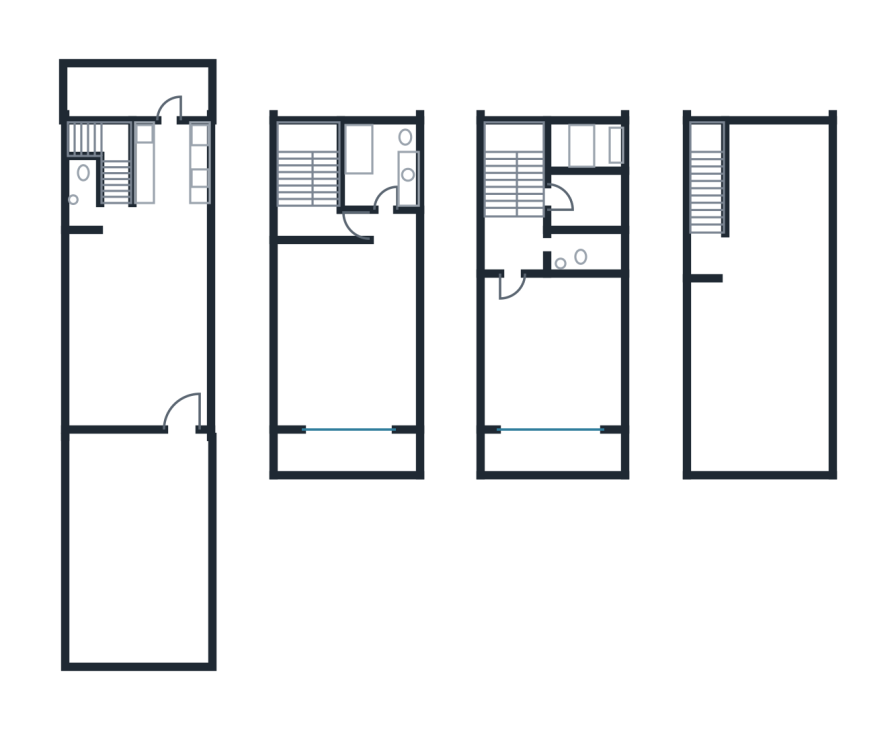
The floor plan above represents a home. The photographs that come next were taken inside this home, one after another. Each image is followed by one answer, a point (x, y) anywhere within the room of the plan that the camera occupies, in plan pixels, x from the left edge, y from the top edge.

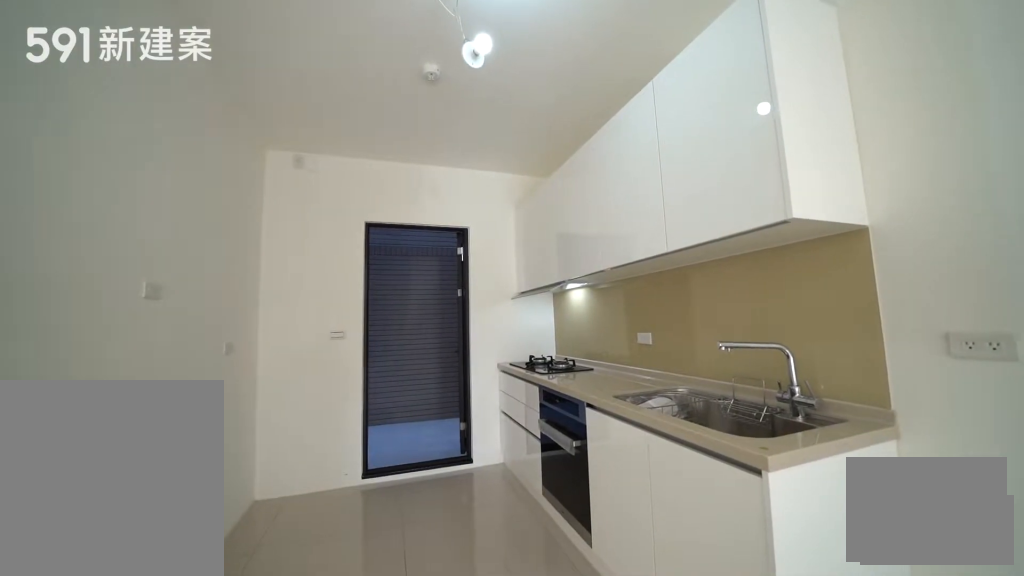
(169, 167)
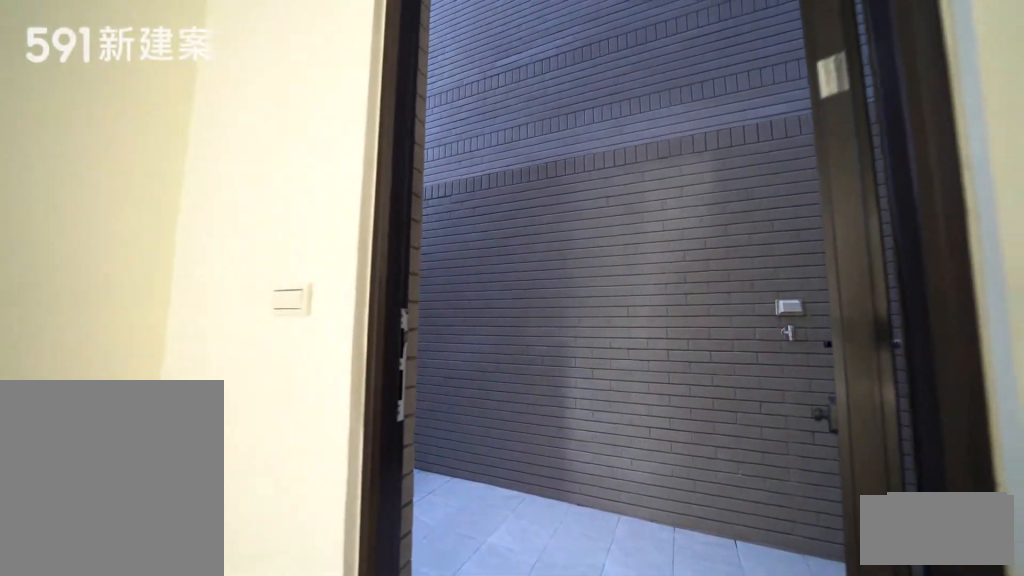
(134, 90)
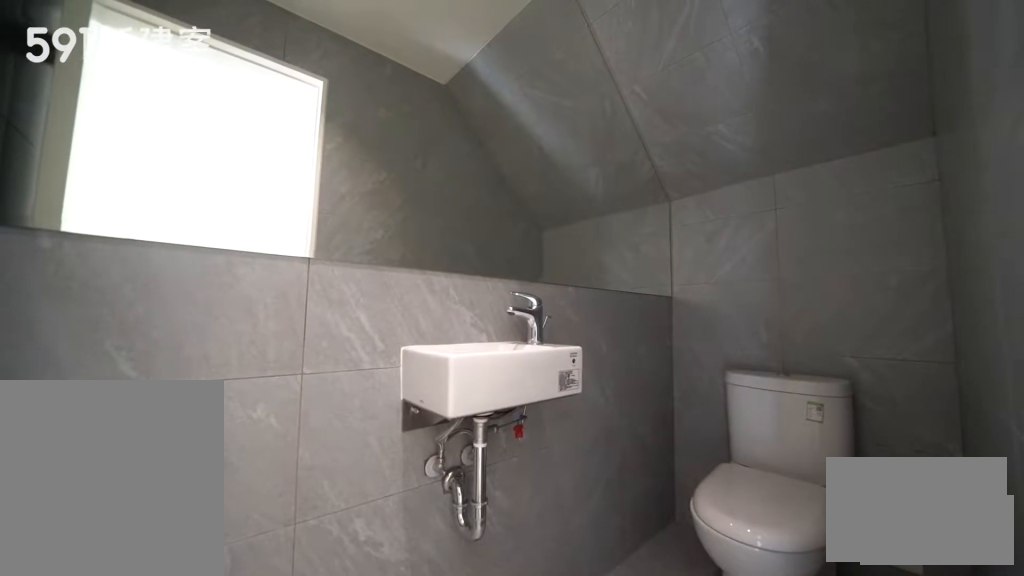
(82, 193)
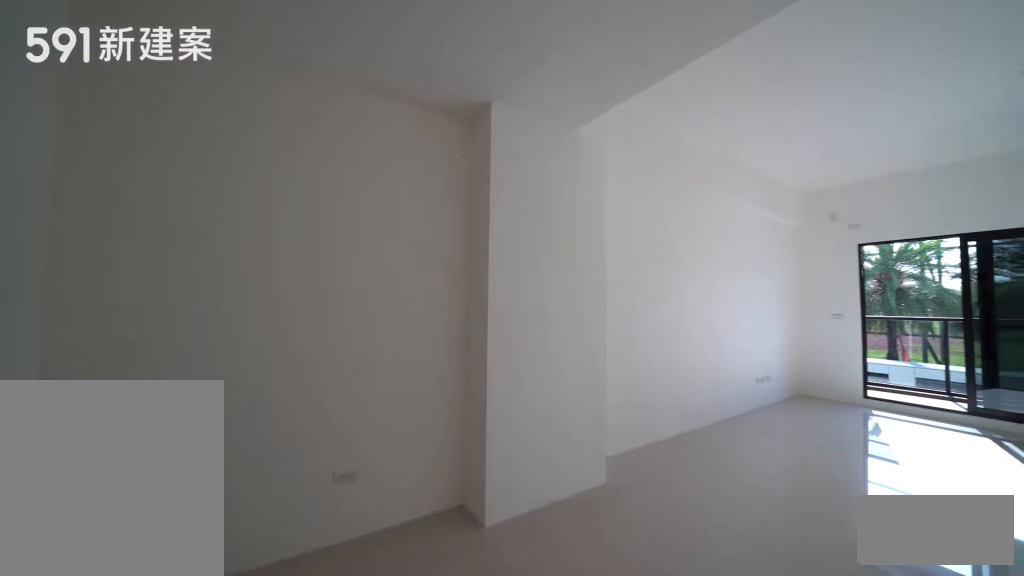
(347, 330)
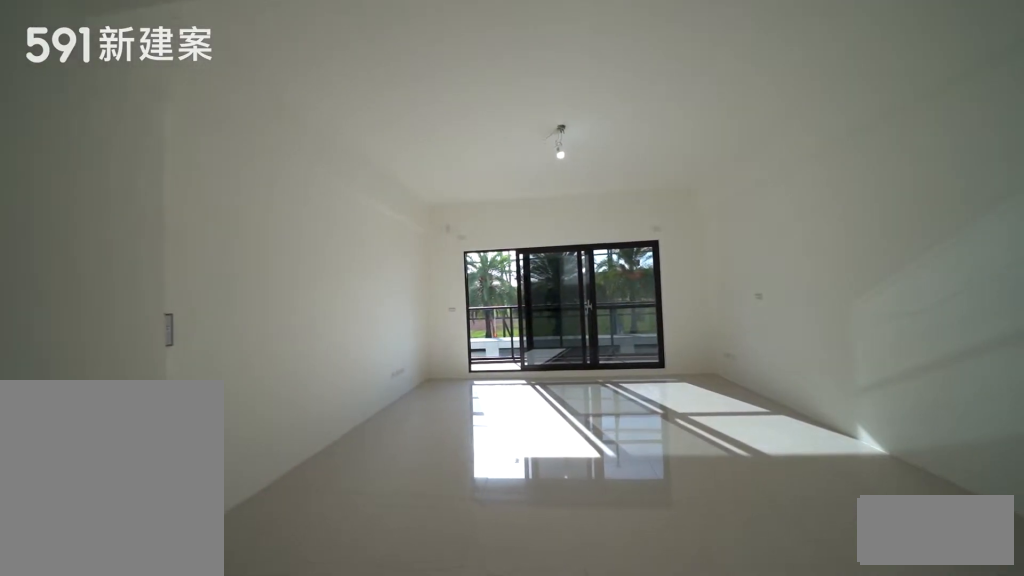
(347, 330)
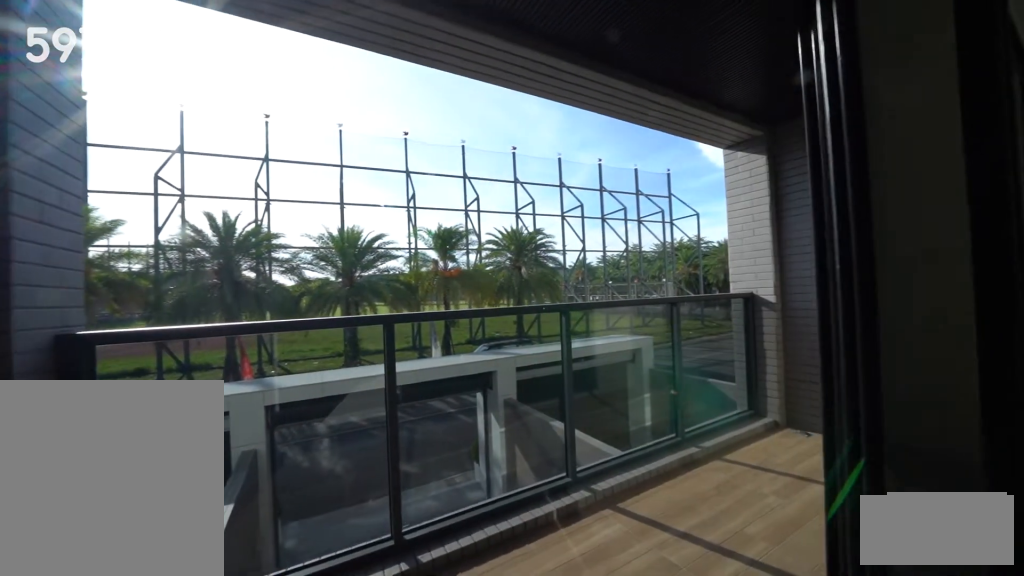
(346, 458)
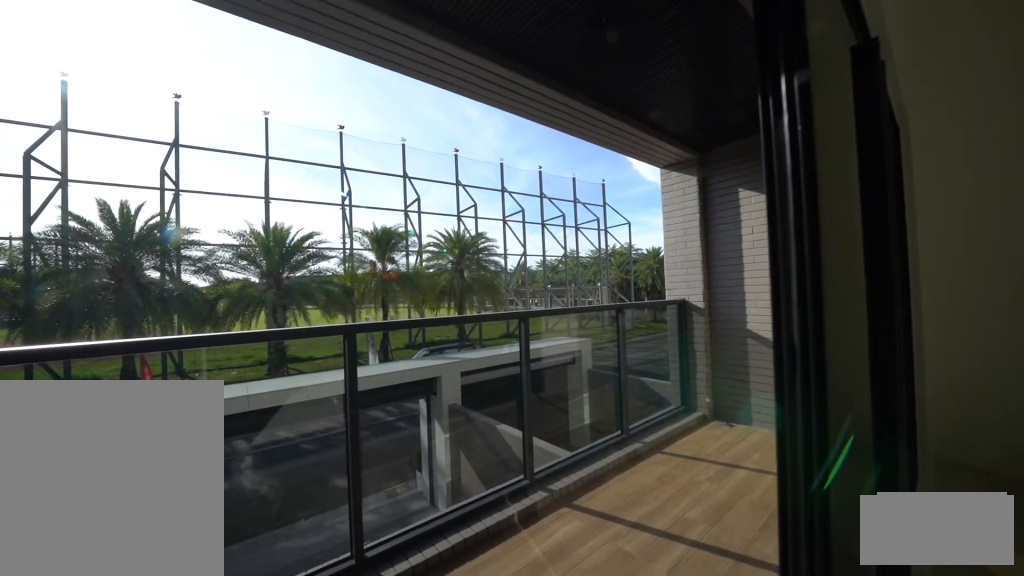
(346, 458)
